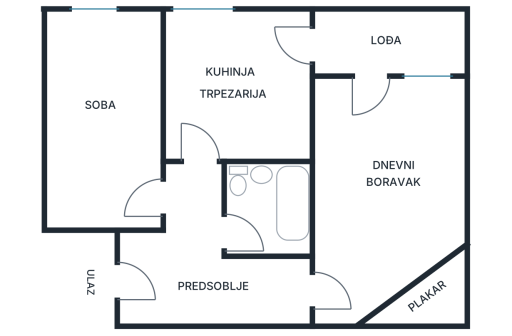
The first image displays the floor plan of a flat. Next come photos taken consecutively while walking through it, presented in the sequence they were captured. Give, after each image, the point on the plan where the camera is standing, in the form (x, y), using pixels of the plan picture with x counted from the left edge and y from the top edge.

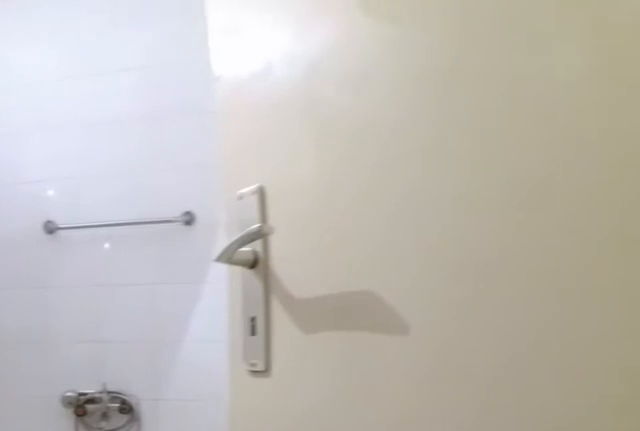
(206, 227)
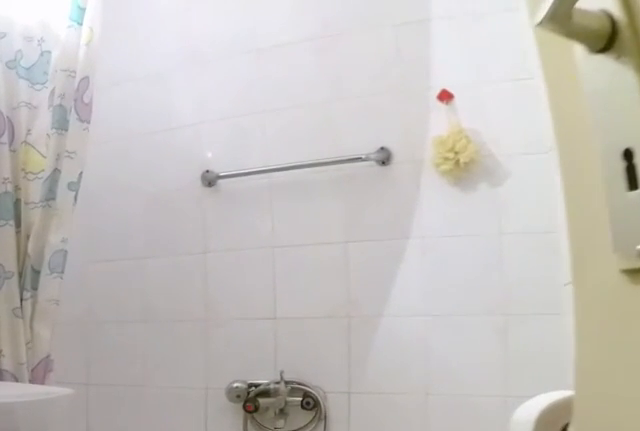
(221, 225)
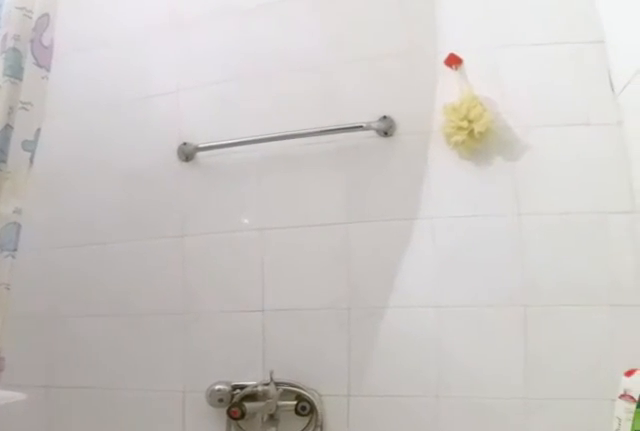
(230, 221)
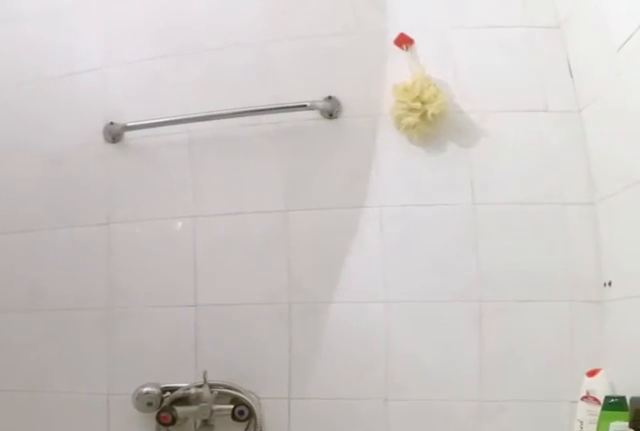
(239, 216)
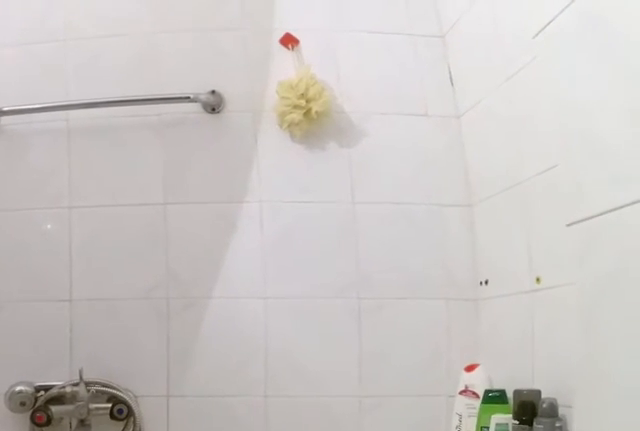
(243, 217)
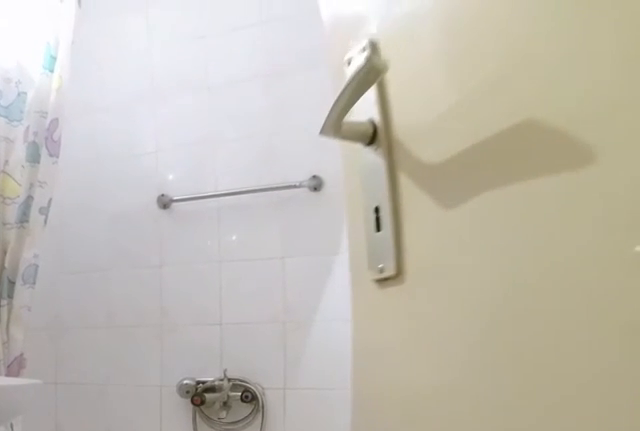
(221, 238)
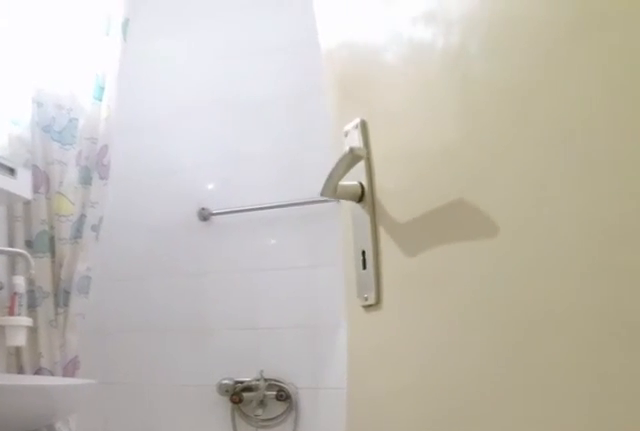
(214, 244)
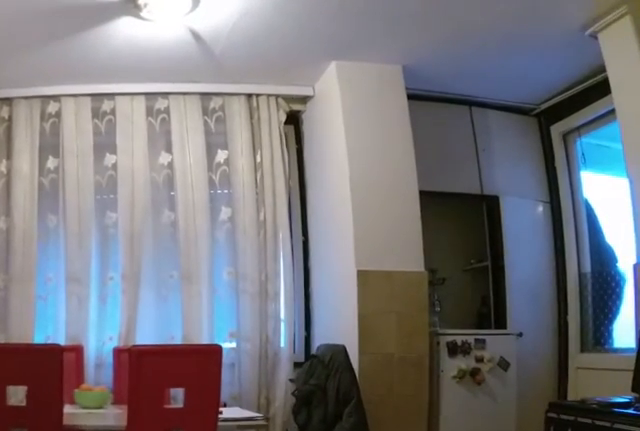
(190, 178)
